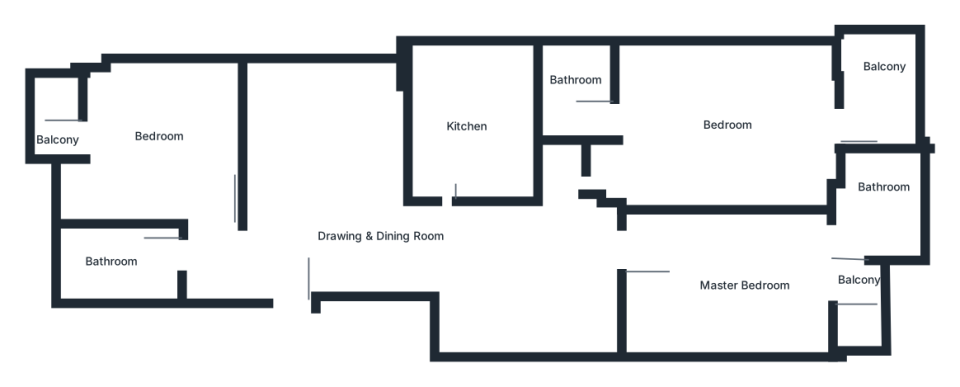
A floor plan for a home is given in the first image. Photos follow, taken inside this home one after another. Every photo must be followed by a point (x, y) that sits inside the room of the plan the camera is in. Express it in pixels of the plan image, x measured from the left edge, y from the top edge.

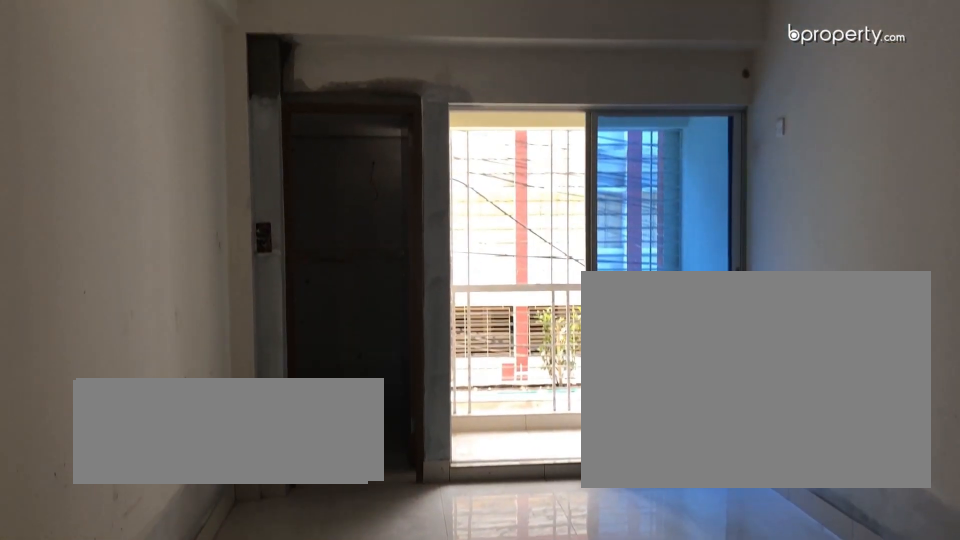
(753, 273)
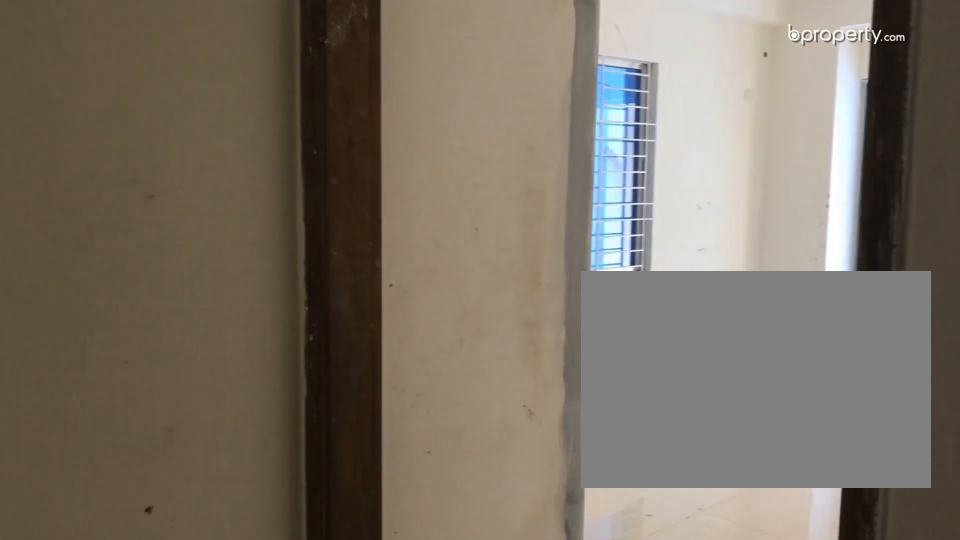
(607, 164)
